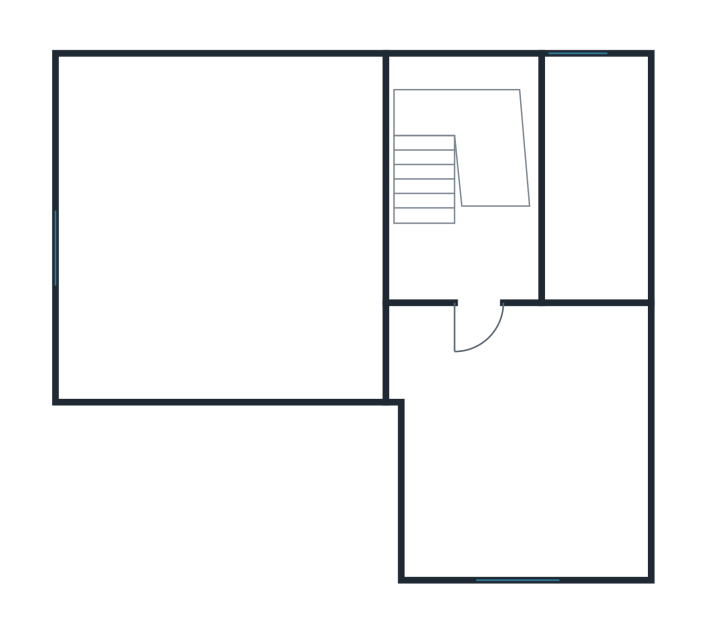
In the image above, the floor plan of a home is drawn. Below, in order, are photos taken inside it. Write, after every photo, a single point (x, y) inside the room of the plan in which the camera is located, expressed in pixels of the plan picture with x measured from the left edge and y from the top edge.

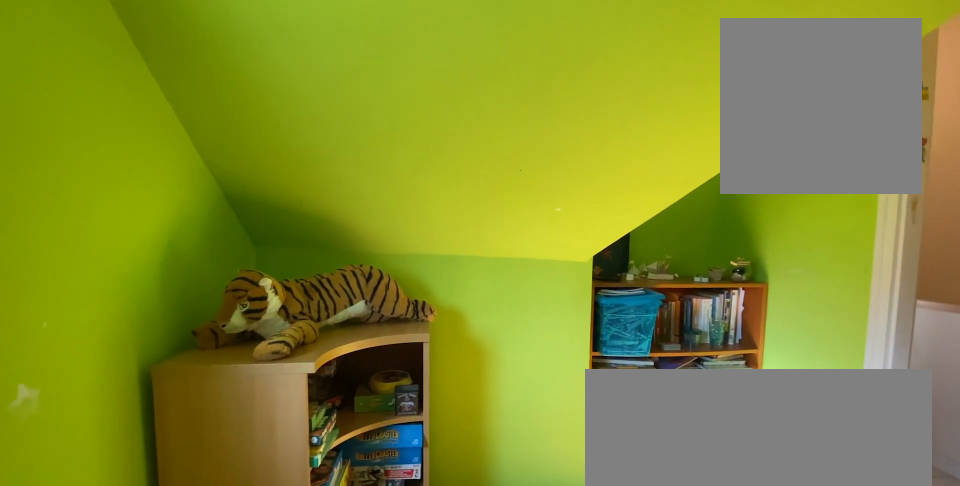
(505, 467)
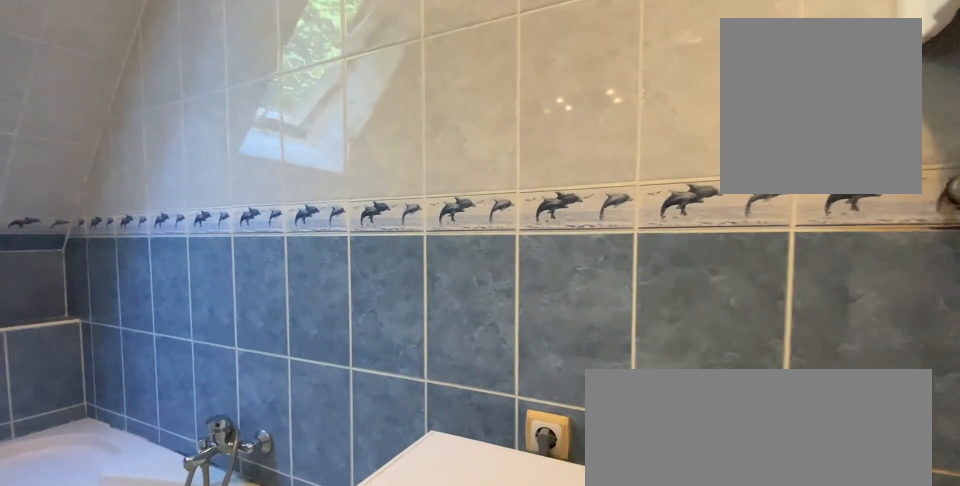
(581, 192)
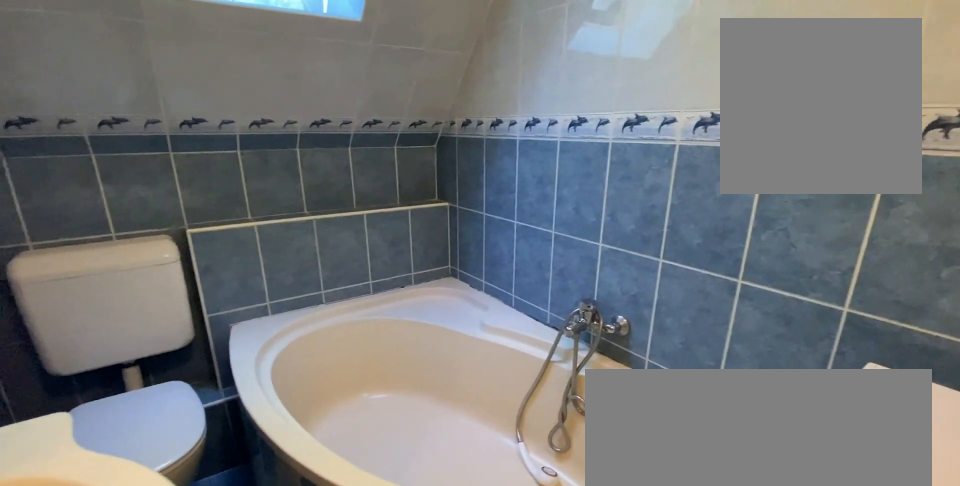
(581, 192)
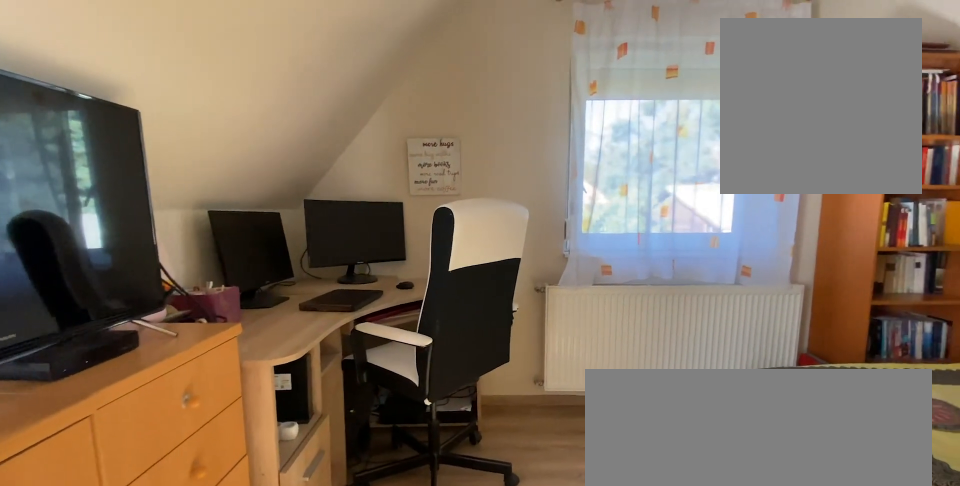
(221, 245)
